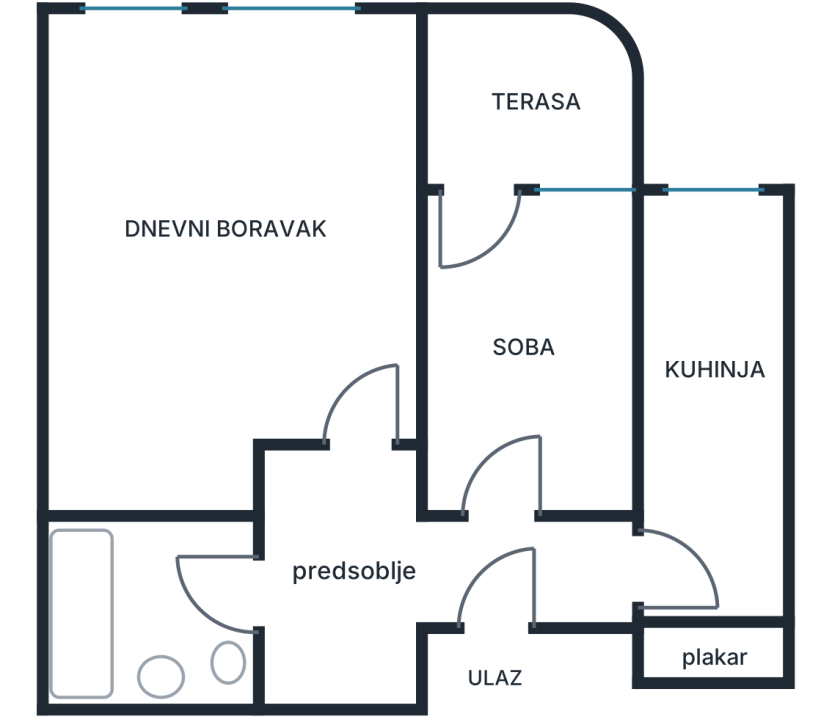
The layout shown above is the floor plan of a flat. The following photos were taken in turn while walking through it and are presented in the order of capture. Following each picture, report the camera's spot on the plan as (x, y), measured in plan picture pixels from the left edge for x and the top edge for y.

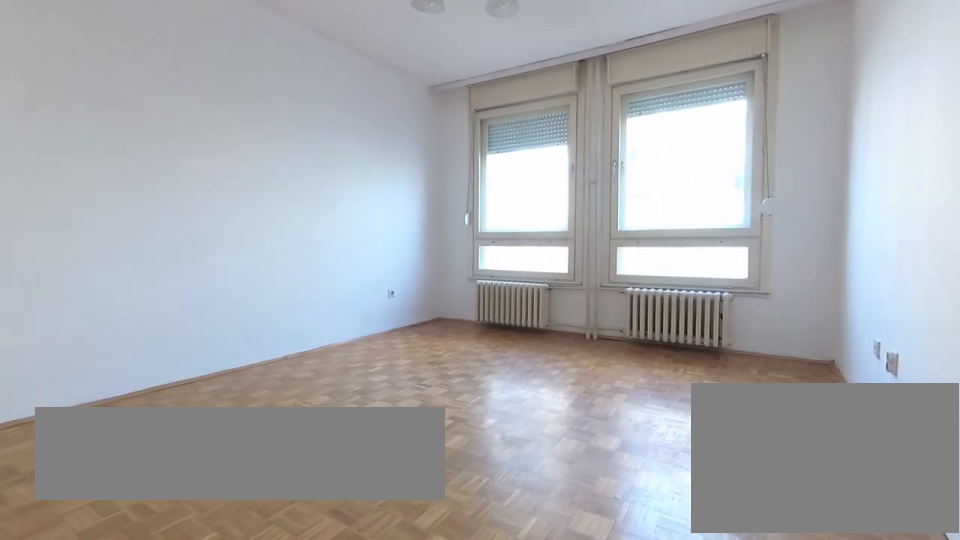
(359, 431)
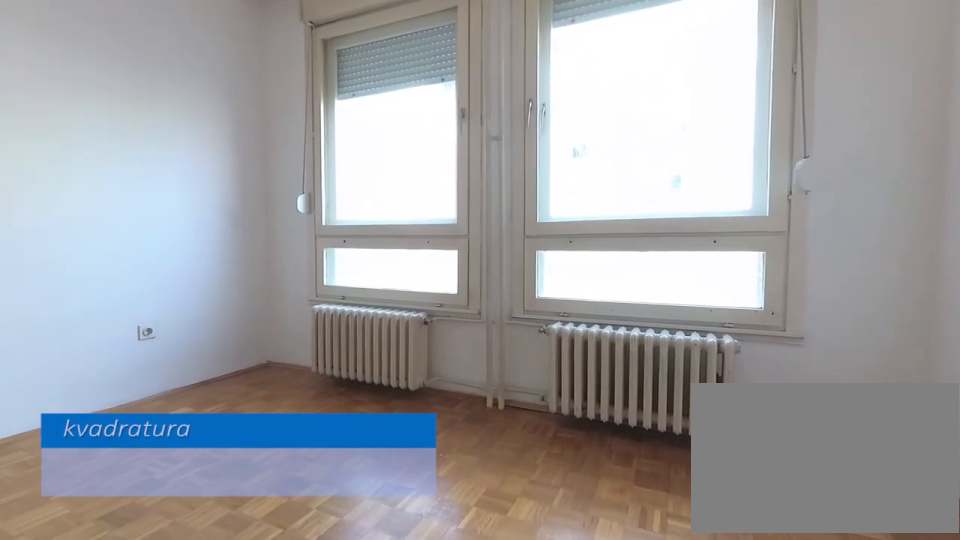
(337, 230)
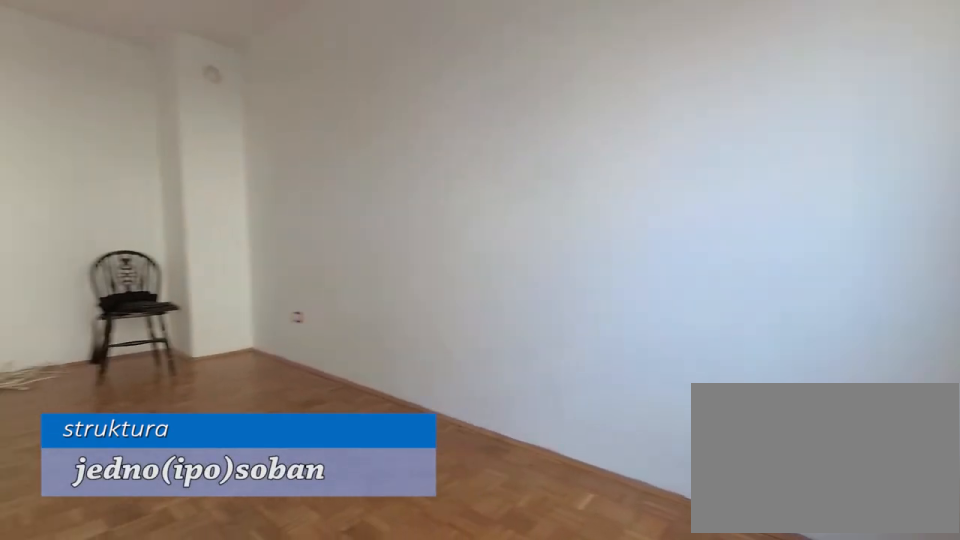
(203, 69)
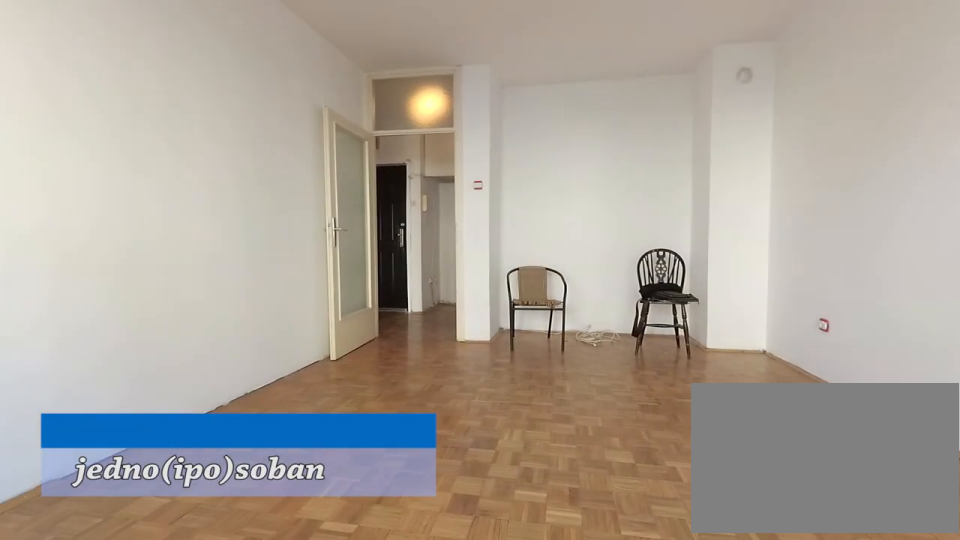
(221, 47)
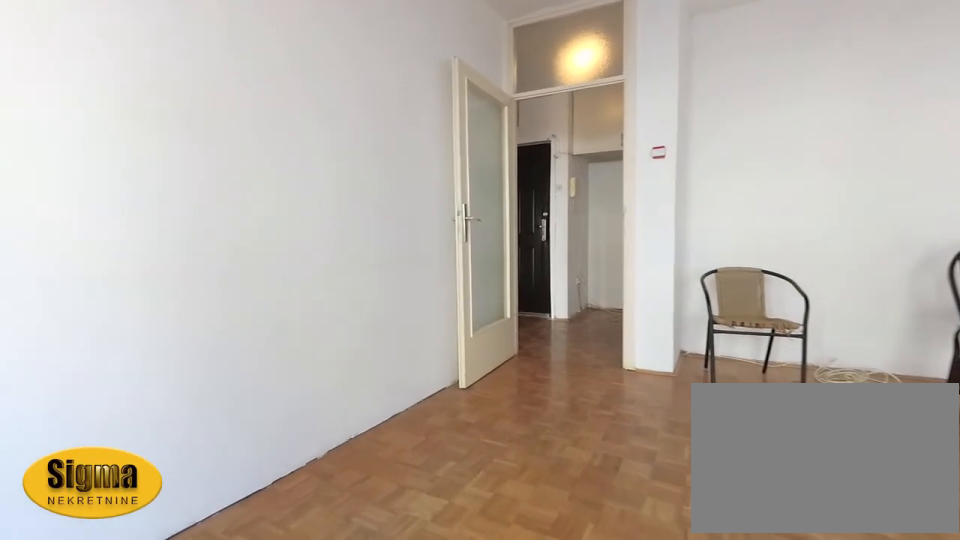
(242, 171)
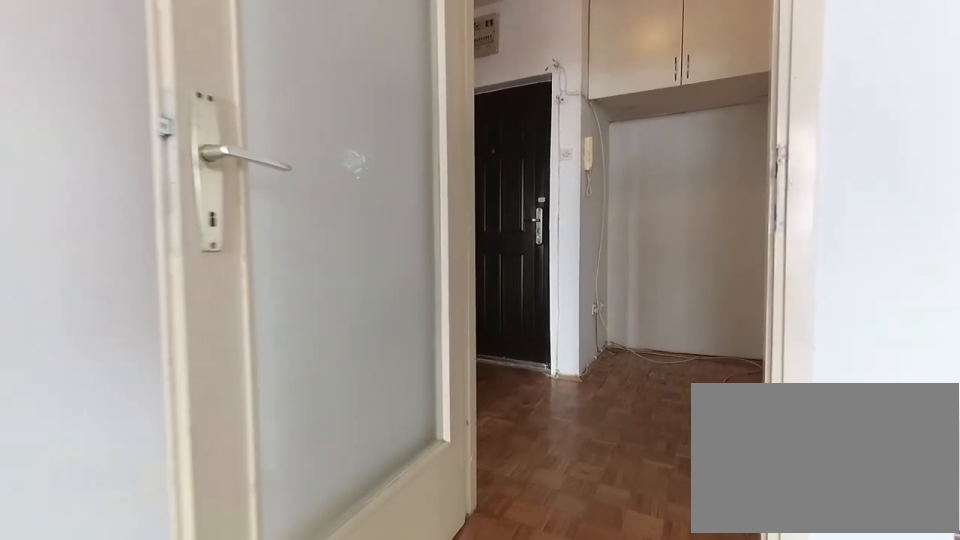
(340, 336)
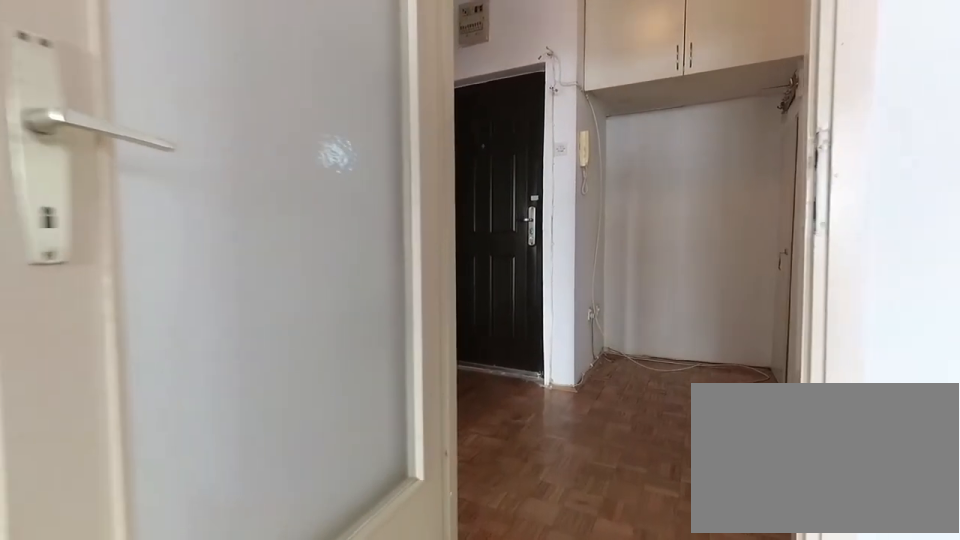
(342, 345)
